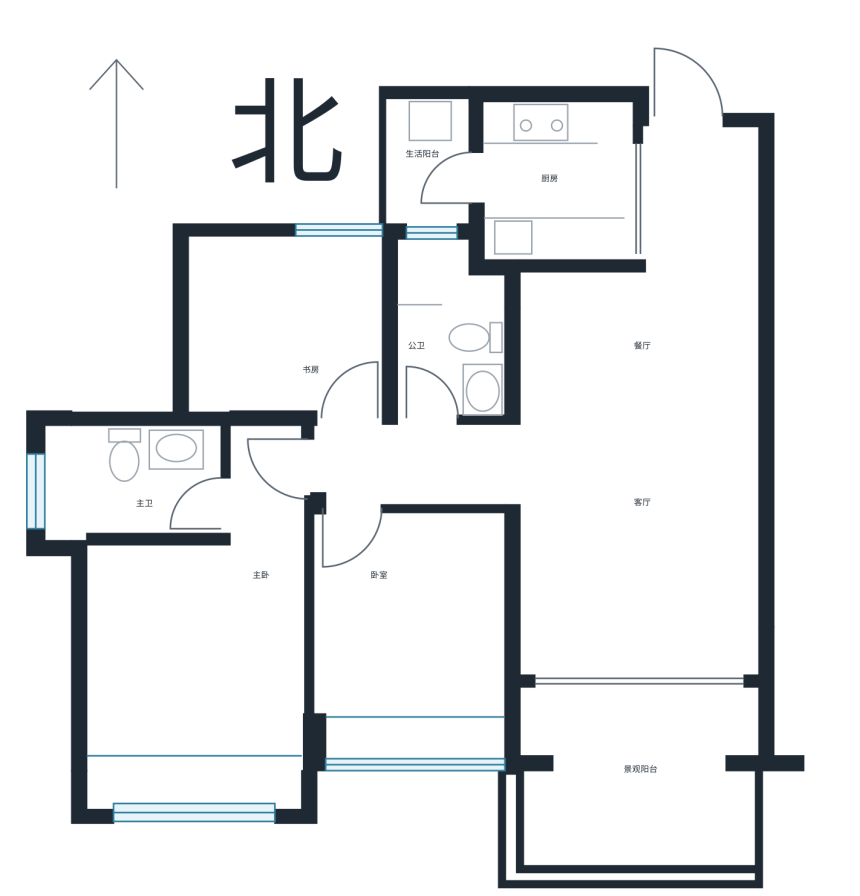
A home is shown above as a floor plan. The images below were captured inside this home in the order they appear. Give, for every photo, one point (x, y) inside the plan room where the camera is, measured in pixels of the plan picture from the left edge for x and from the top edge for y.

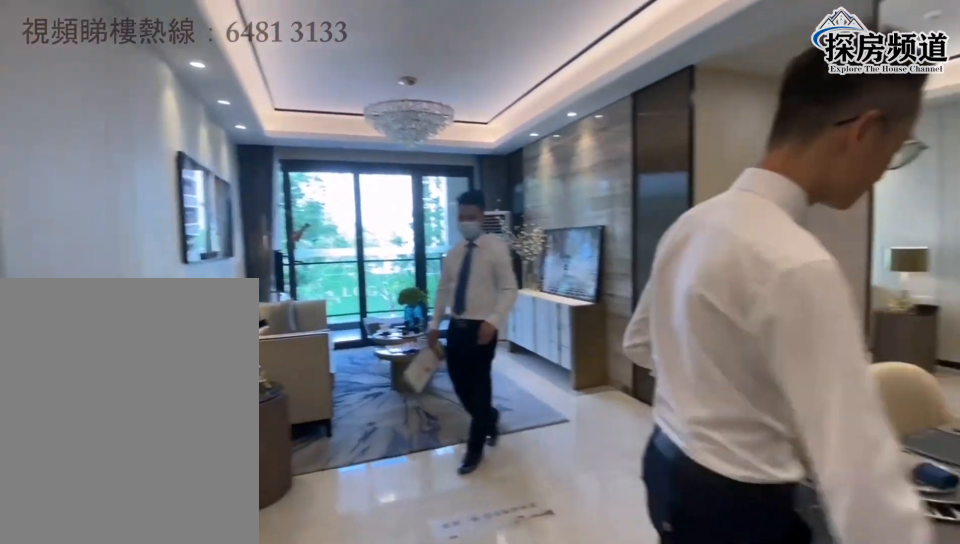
(581, 359)
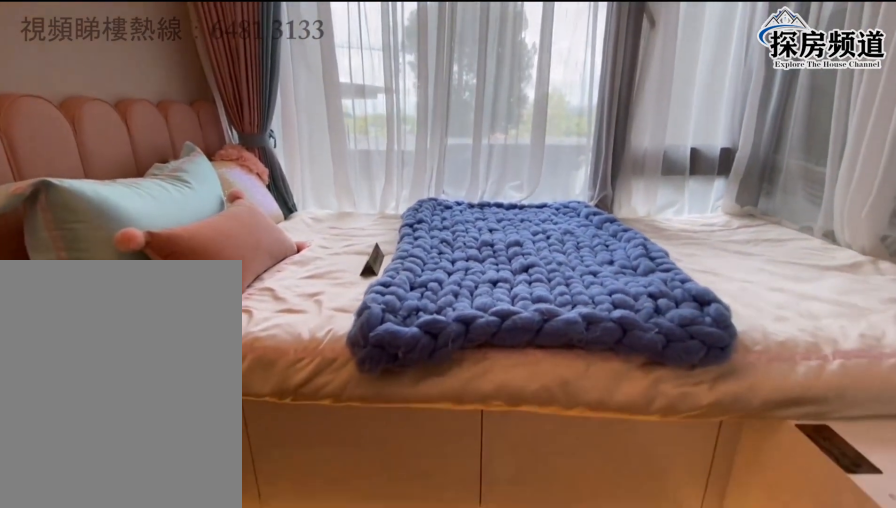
(302, 355)
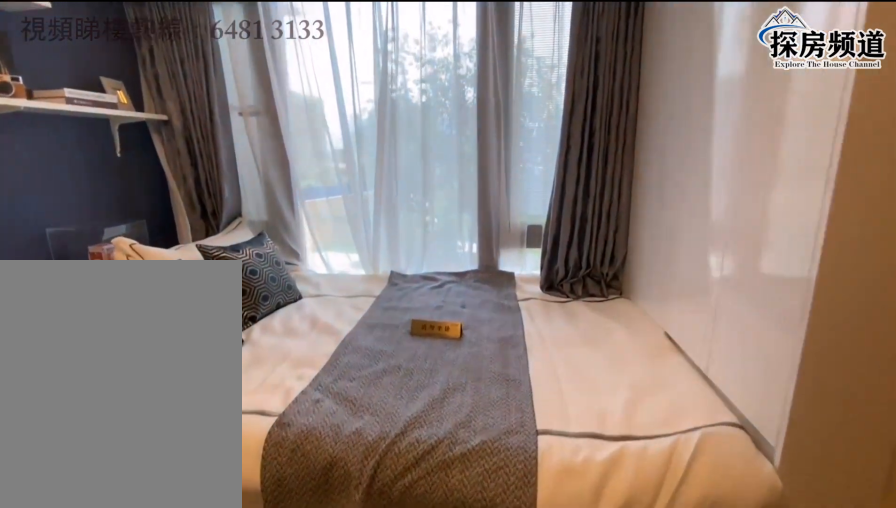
(419, 625)
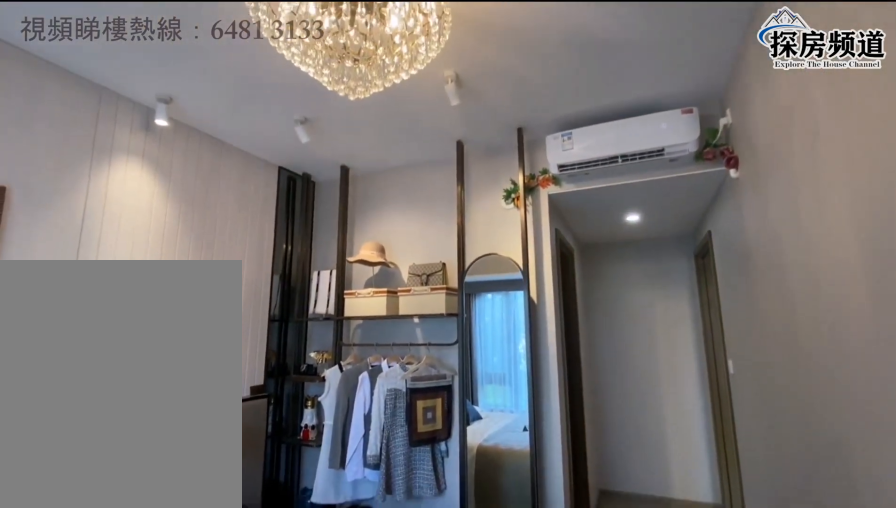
(176, 680)
